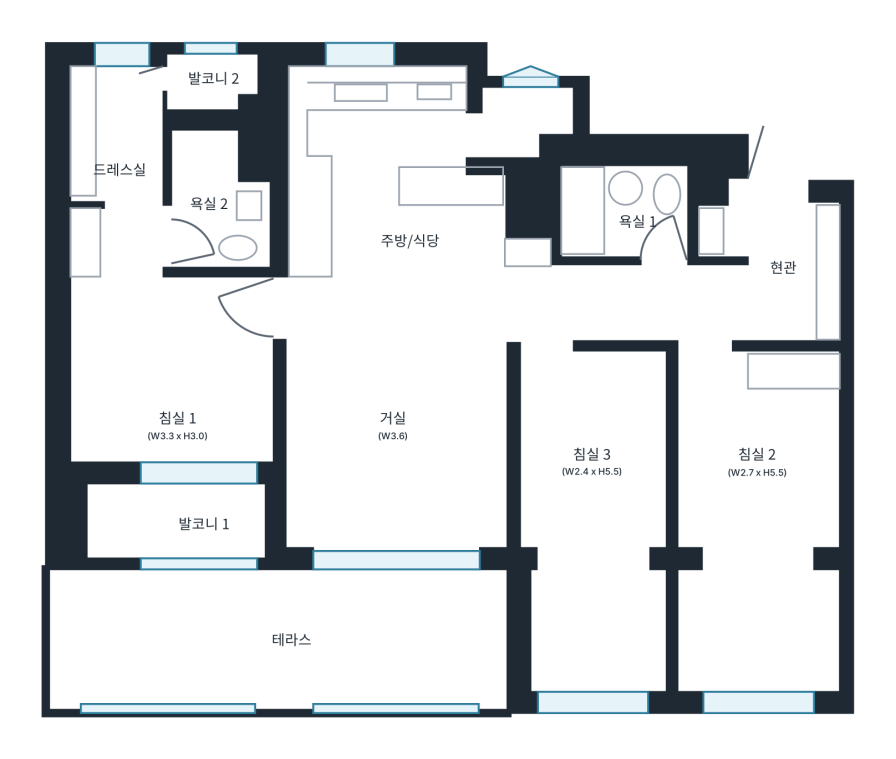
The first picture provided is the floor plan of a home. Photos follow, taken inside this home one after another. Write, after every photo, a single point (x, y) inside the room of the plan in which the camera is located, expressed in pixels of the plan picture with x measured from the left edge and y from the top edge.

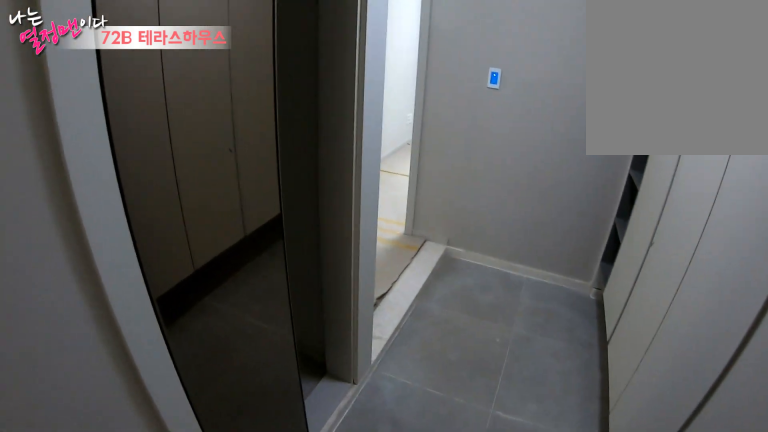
(788, 266)
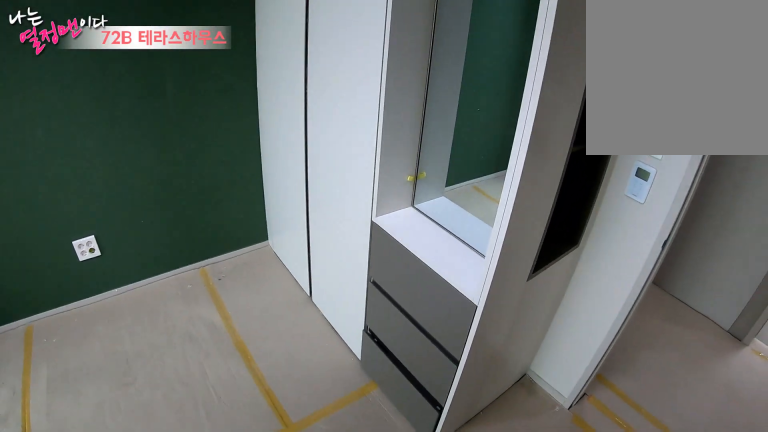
(759, 477)
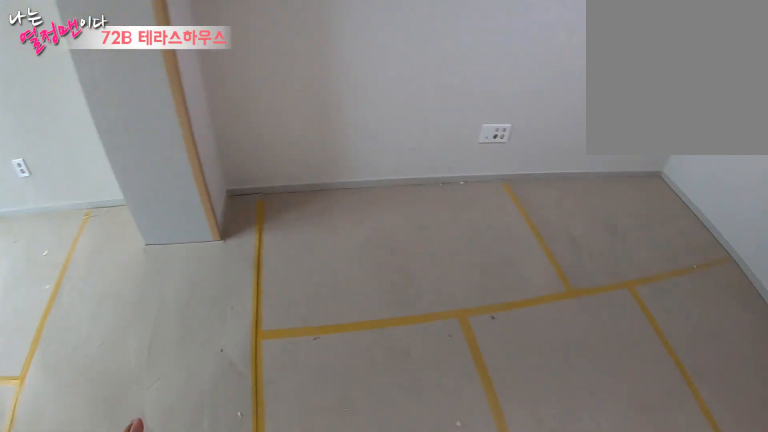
(595, 469)
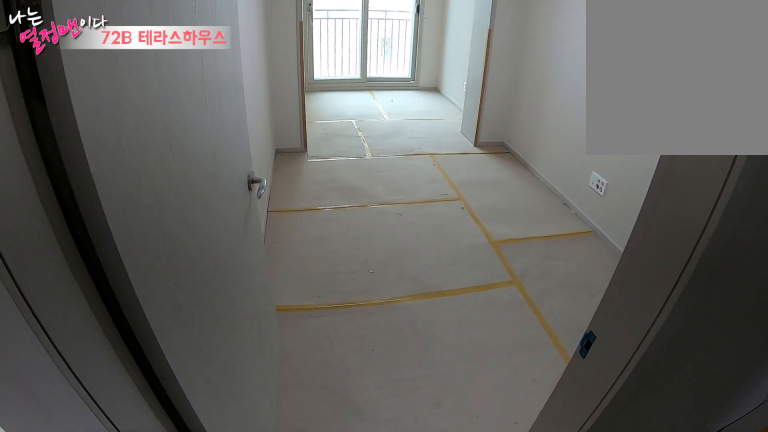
(595, 470)
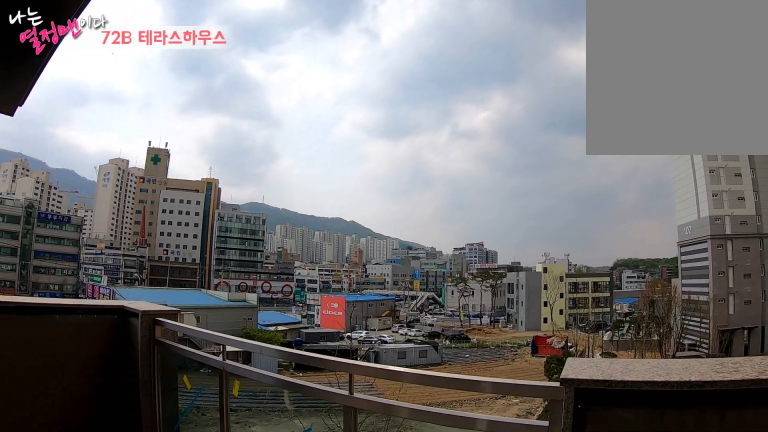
(286, 639)
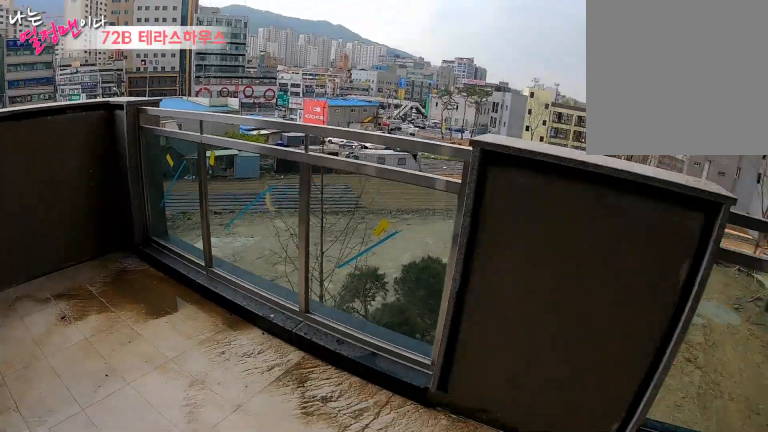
(286, 639)
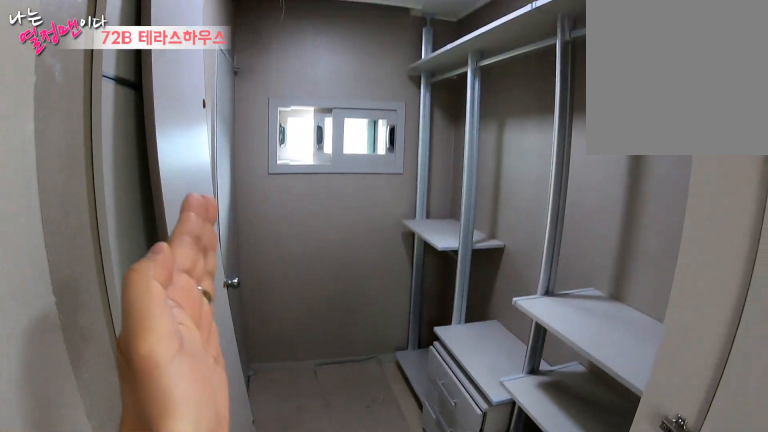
(116, 199)
